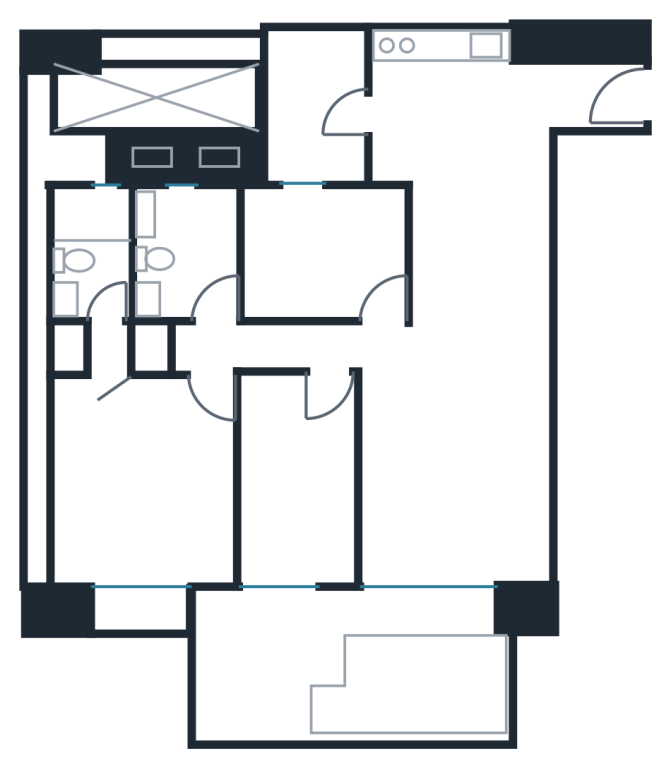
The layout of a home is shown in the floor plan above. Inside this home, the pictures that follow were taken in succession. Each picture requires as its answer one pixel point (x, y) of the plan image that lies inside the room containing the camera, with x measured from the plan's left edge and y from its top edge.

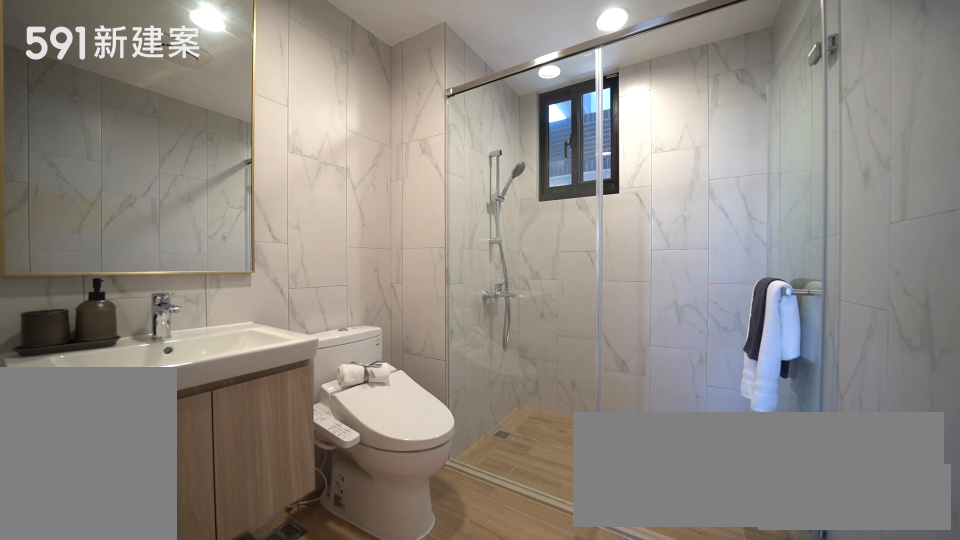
(183, 254)
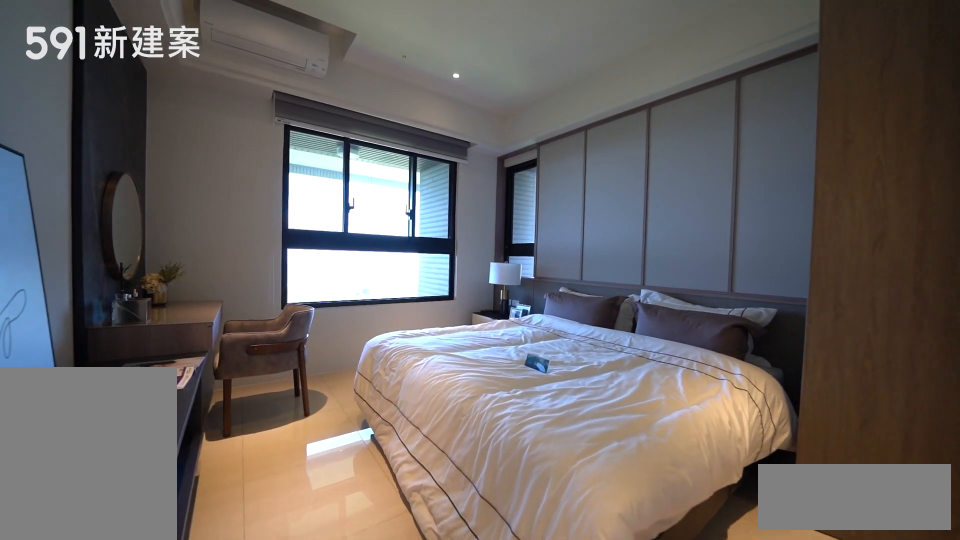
(143, 481)
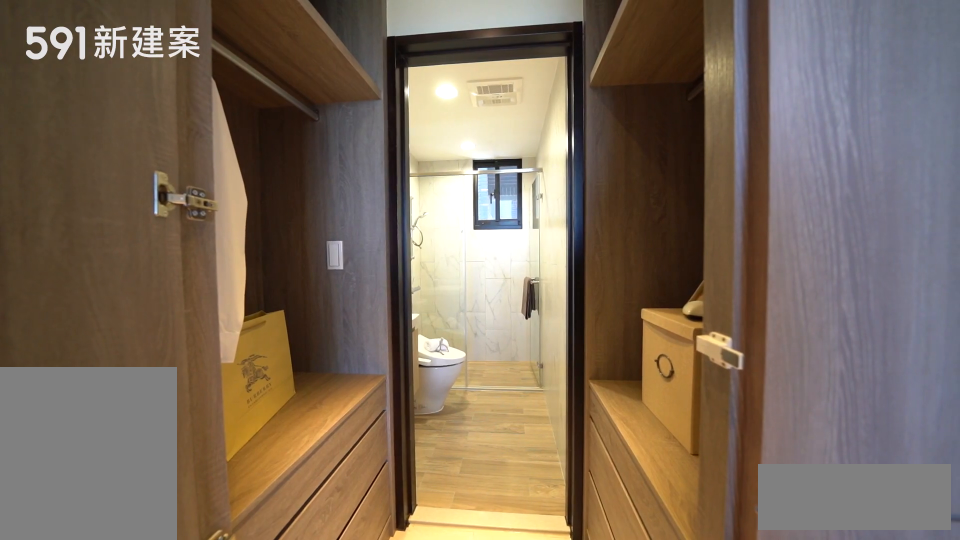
(107, 345)
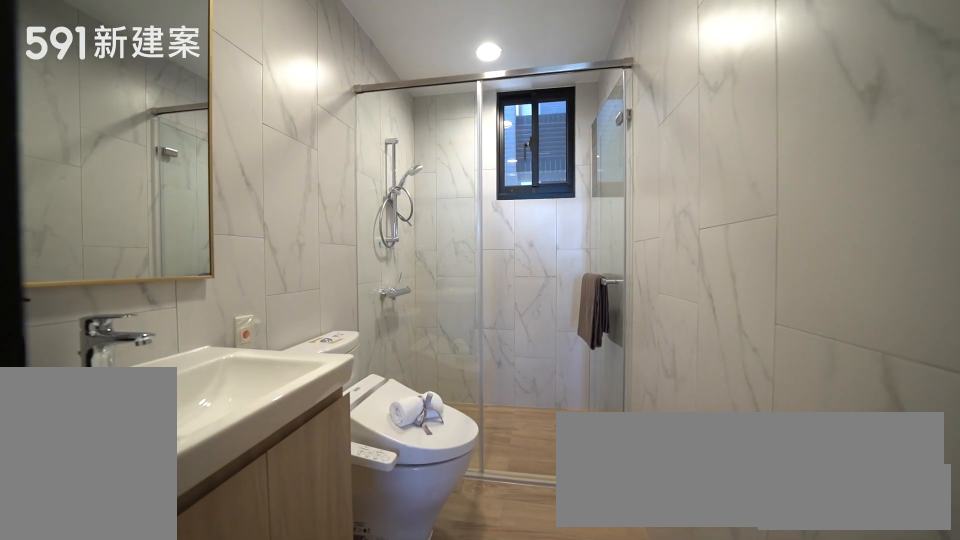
(90, 249)
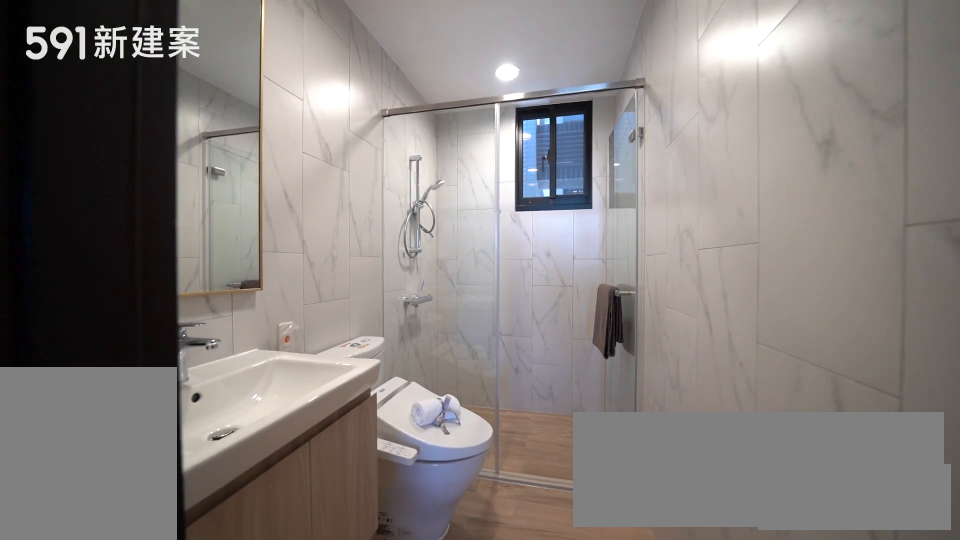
(90, 249)
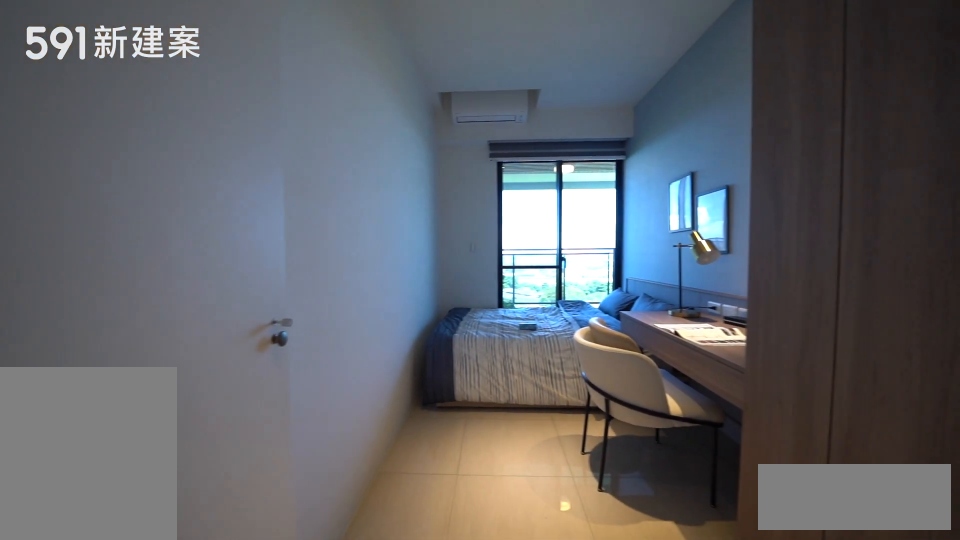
(298, 477)
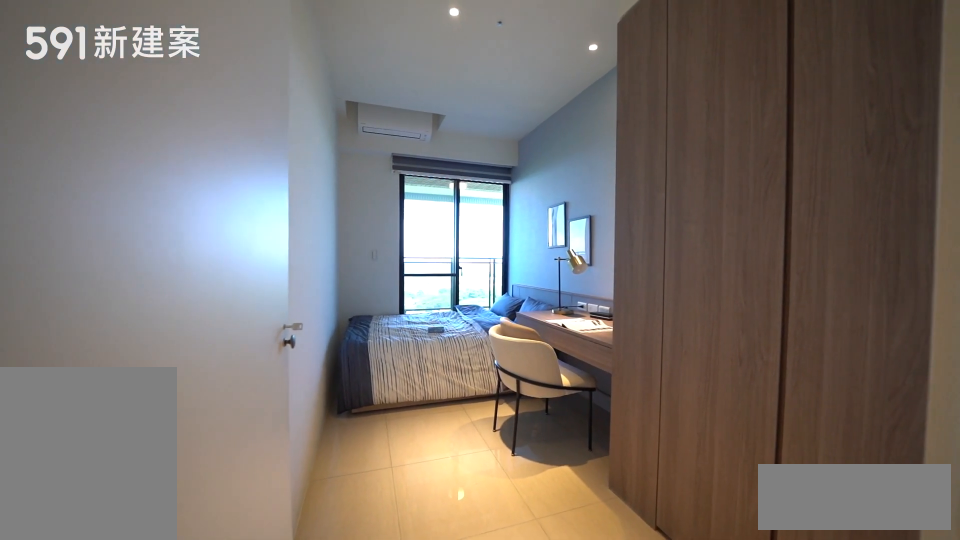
(298, 477)
